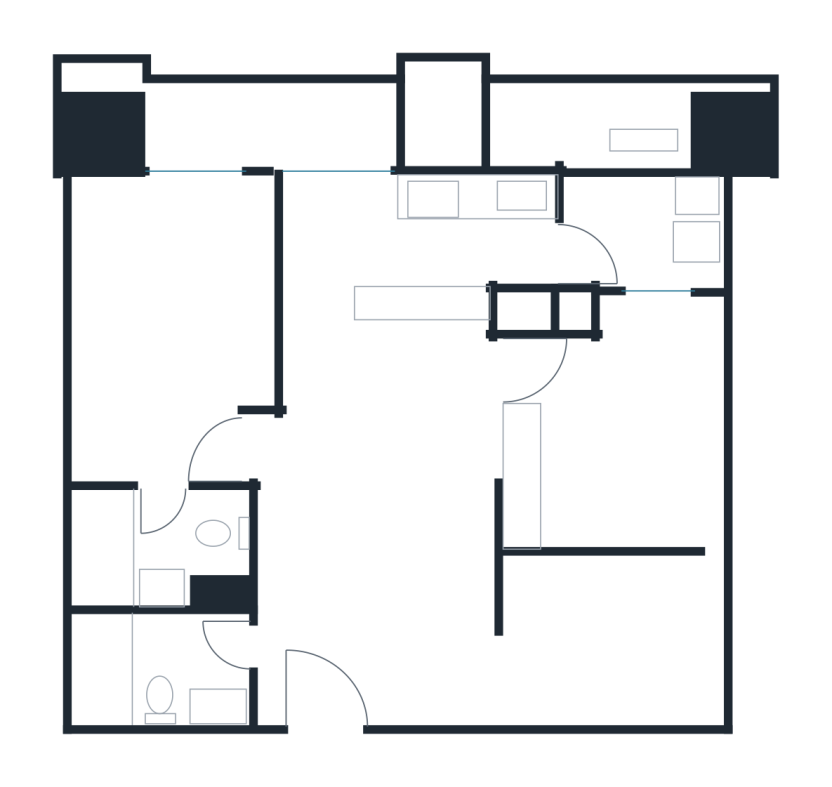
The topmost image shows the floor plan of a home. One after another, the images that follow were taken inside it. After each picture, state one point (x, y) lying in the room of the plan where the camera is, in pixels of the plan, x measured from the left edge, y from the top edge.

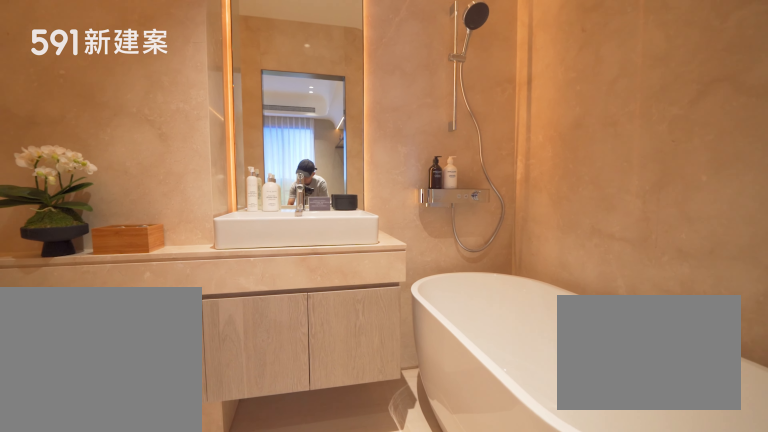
(163, 549)
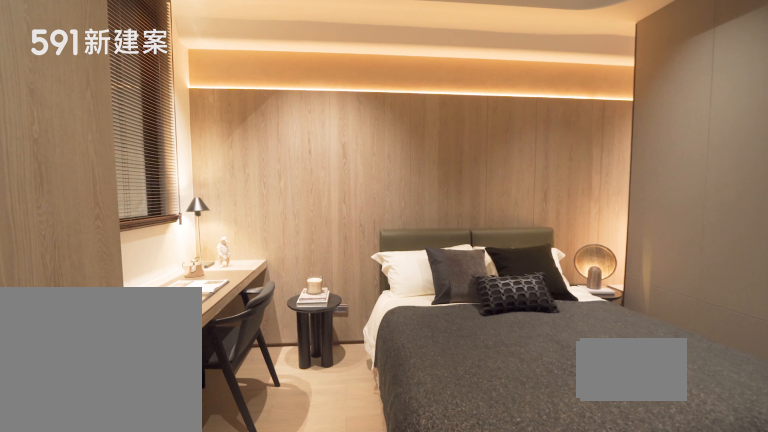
(620, 433)
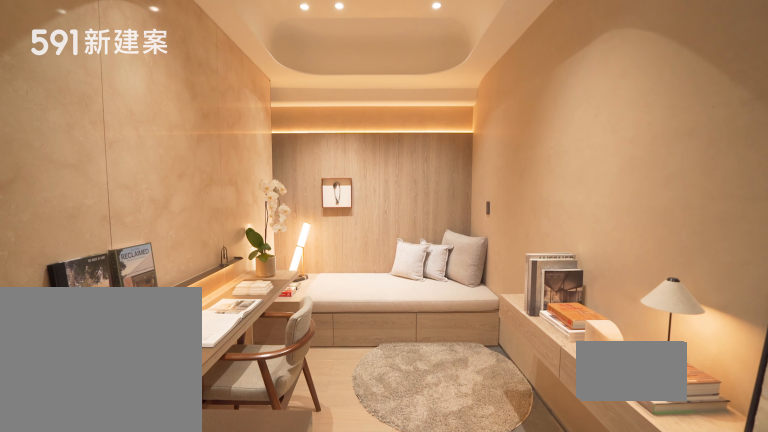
(618, 639)
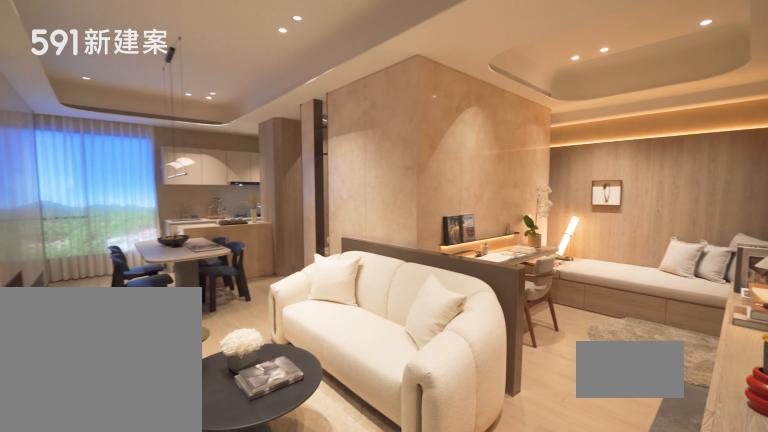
(618, 639)
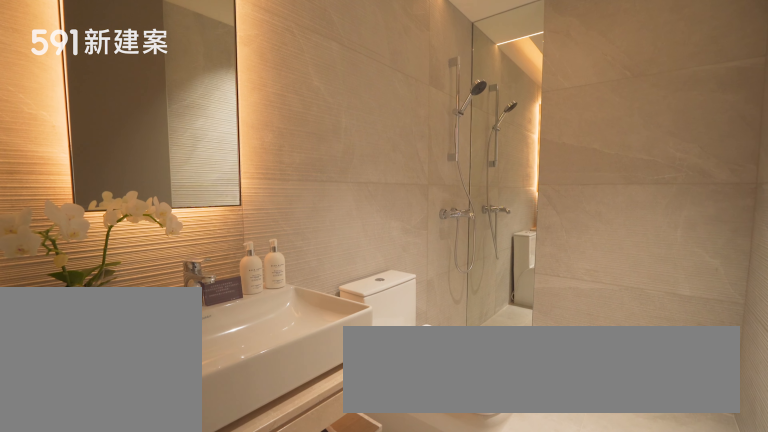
(156, 669)
